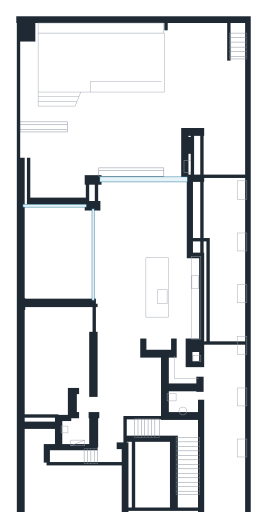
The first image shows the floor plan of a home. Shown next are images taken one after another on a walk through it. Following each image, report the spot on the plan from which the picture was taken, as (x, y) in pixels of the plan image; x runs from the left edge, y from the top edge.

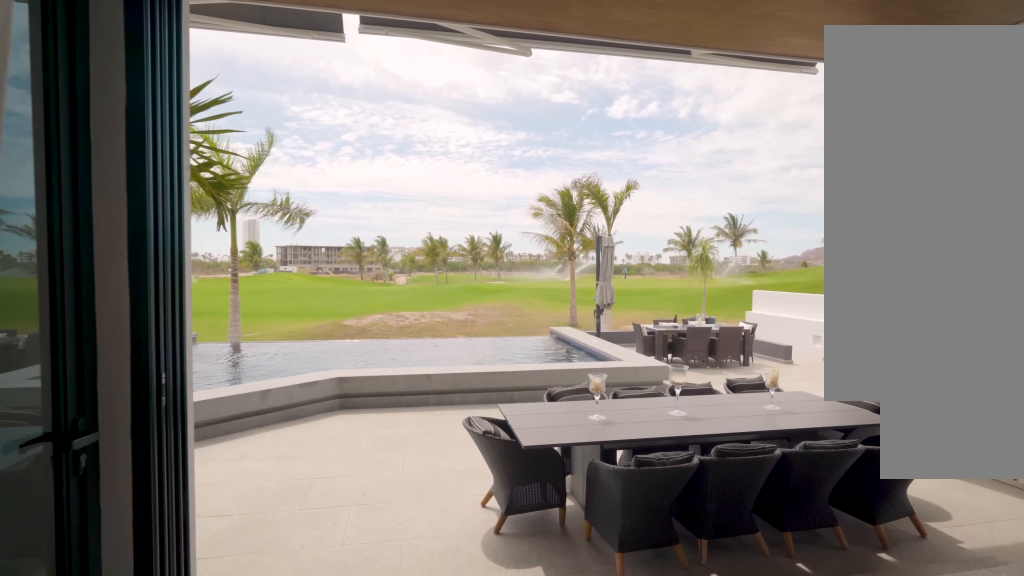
(117, 175)
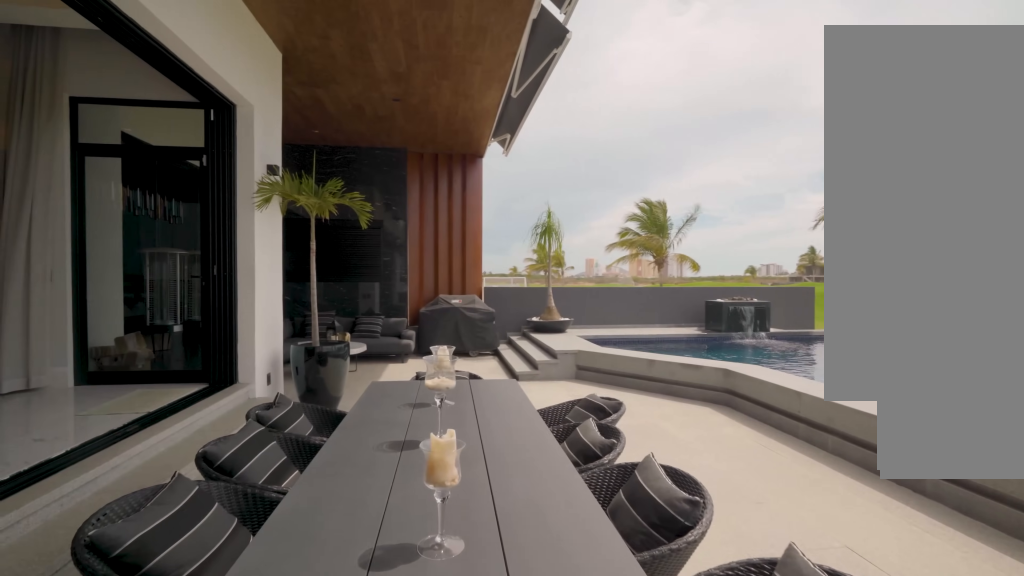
(172, 120)
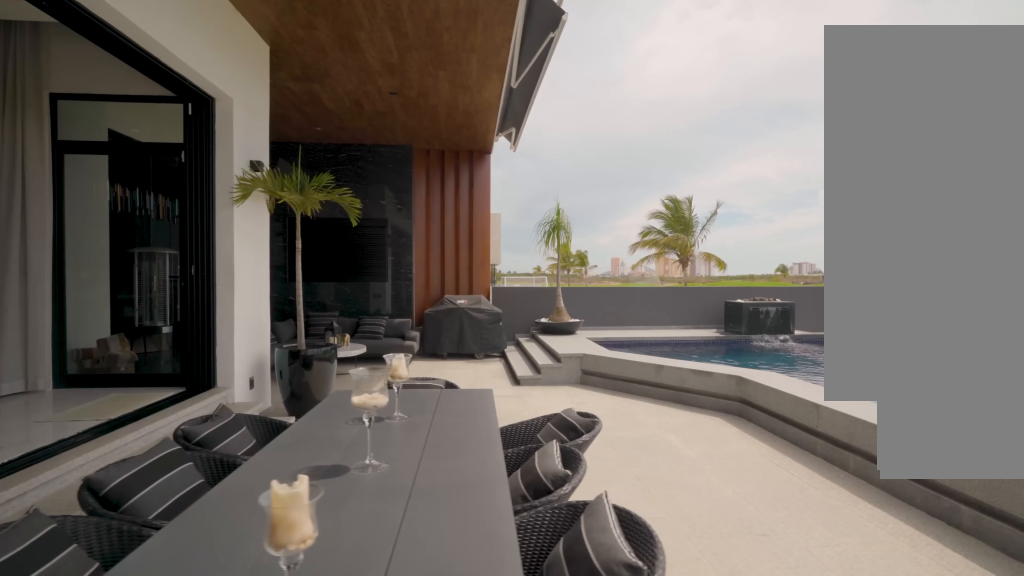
(172, 120)
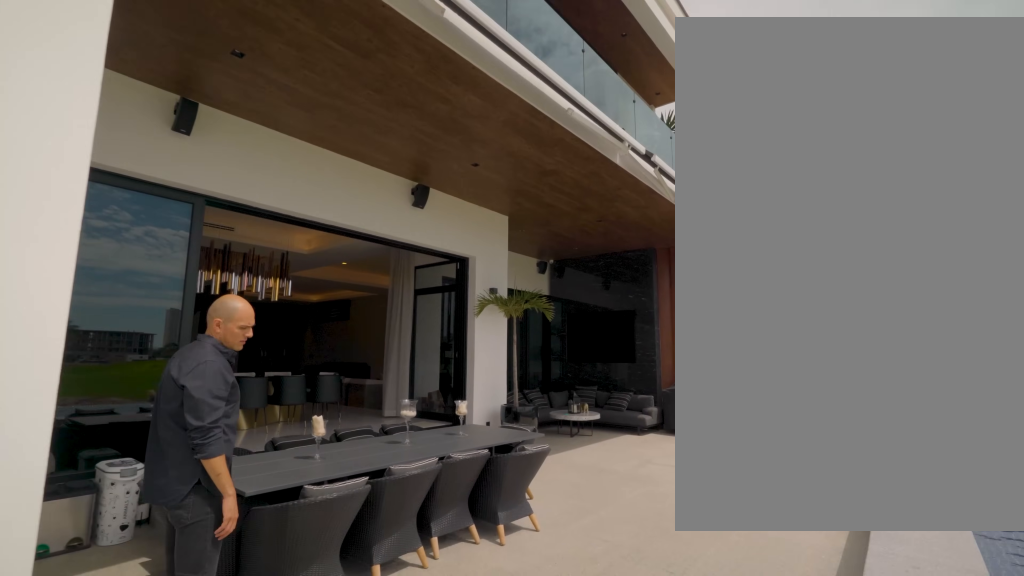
(184, 94)
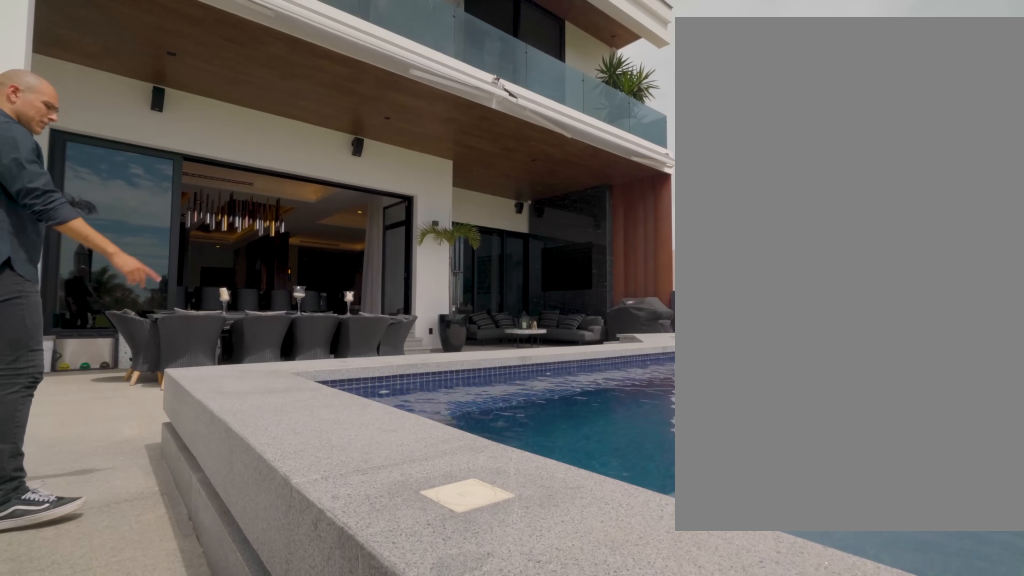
(184, 65)
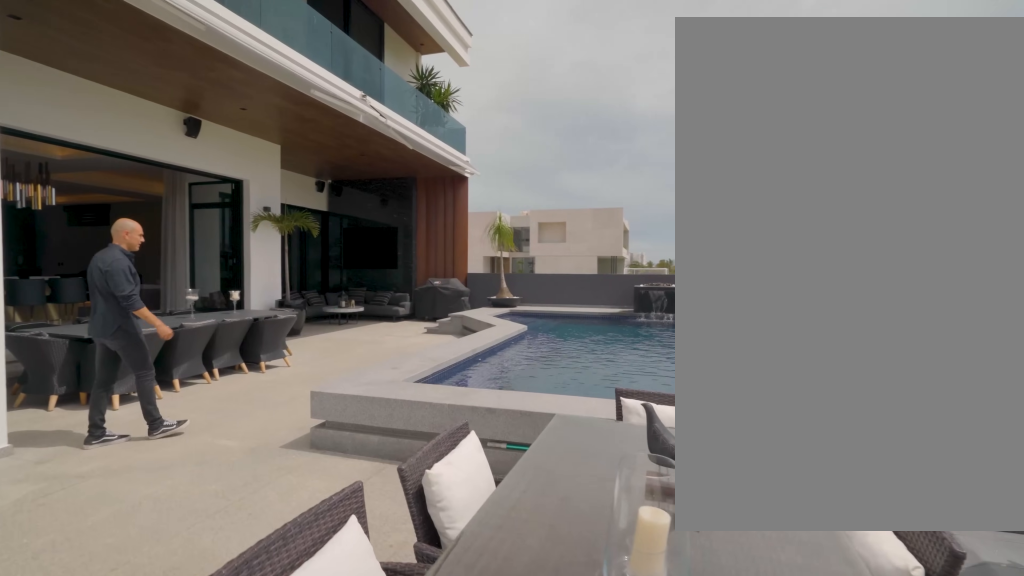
(194, 112)
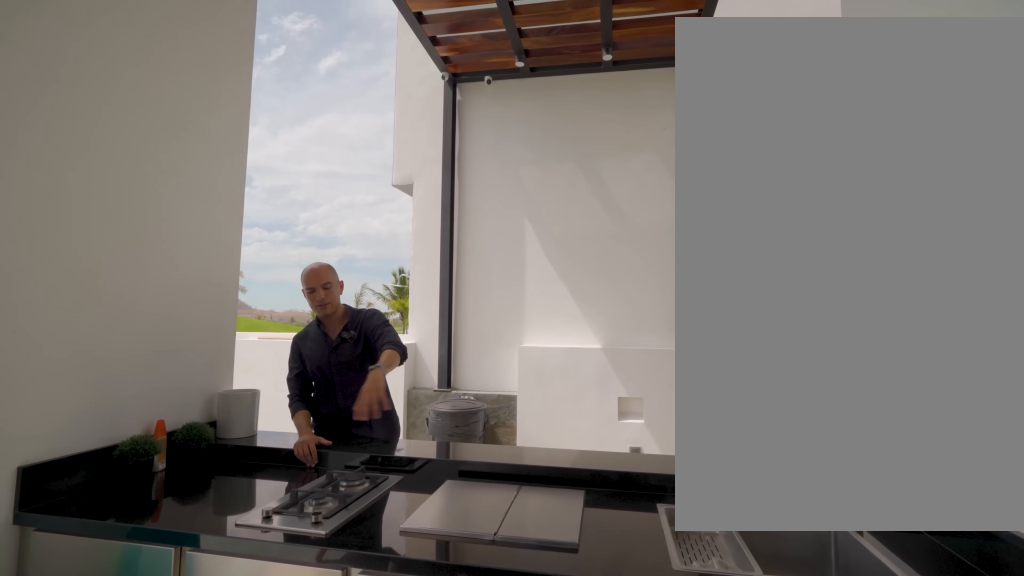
(167, 158)
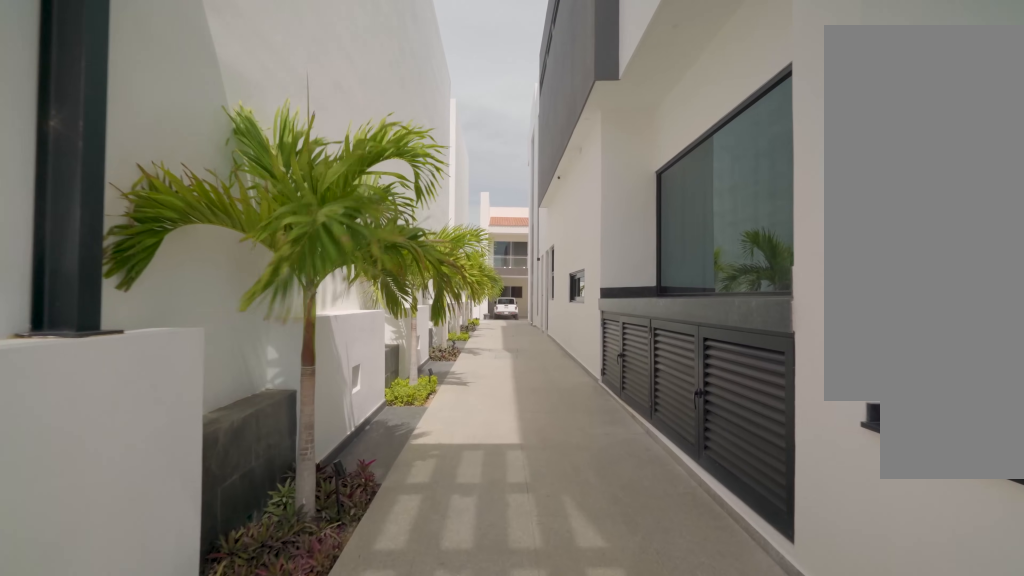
(222, 175)
